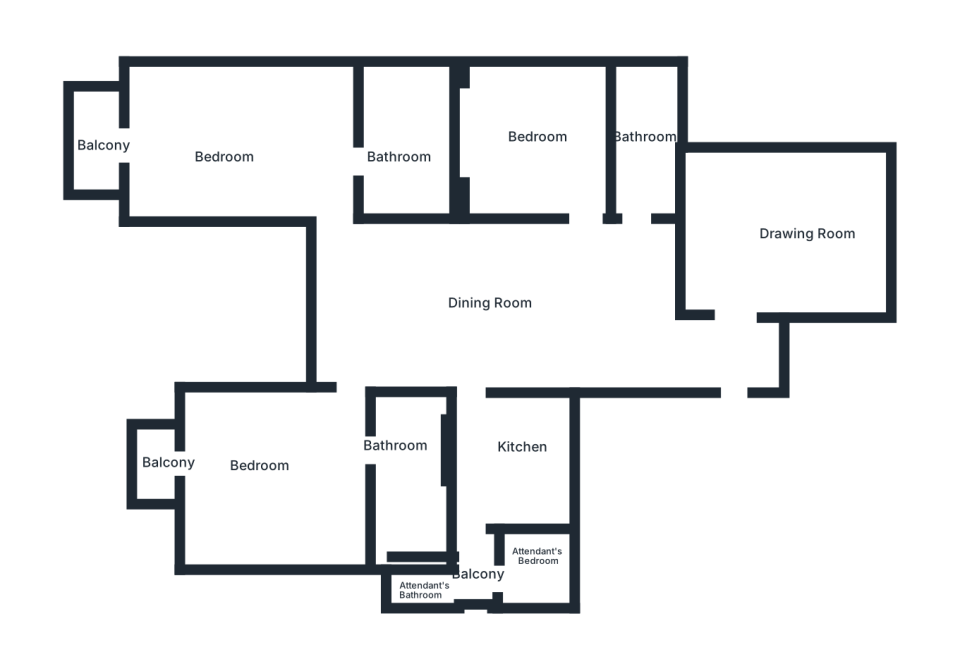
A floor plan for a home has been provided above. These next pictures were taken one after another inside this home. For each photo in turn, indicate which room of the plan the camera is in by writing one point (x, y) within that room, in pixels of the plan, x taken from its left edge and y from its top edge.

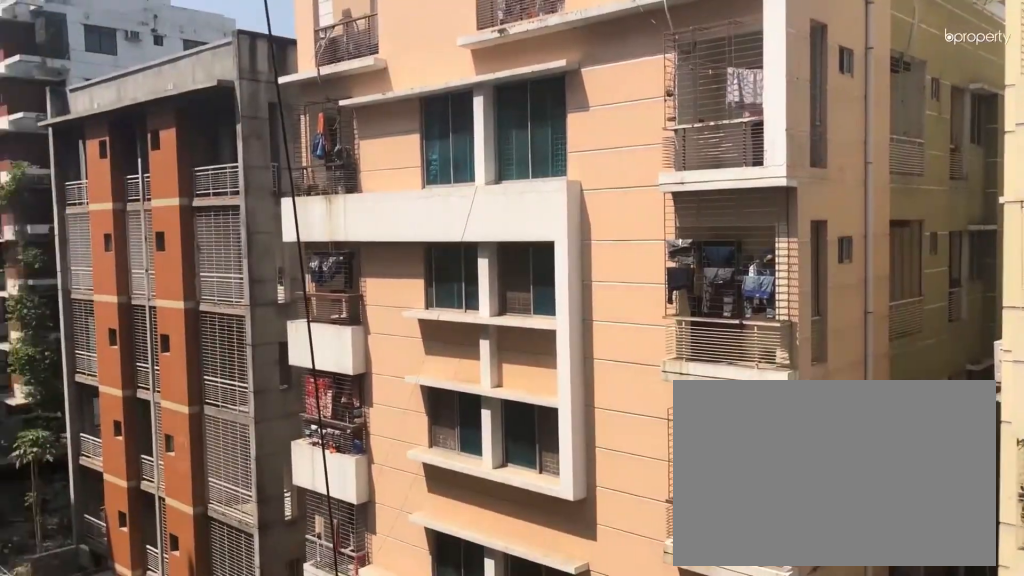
(163, 470)
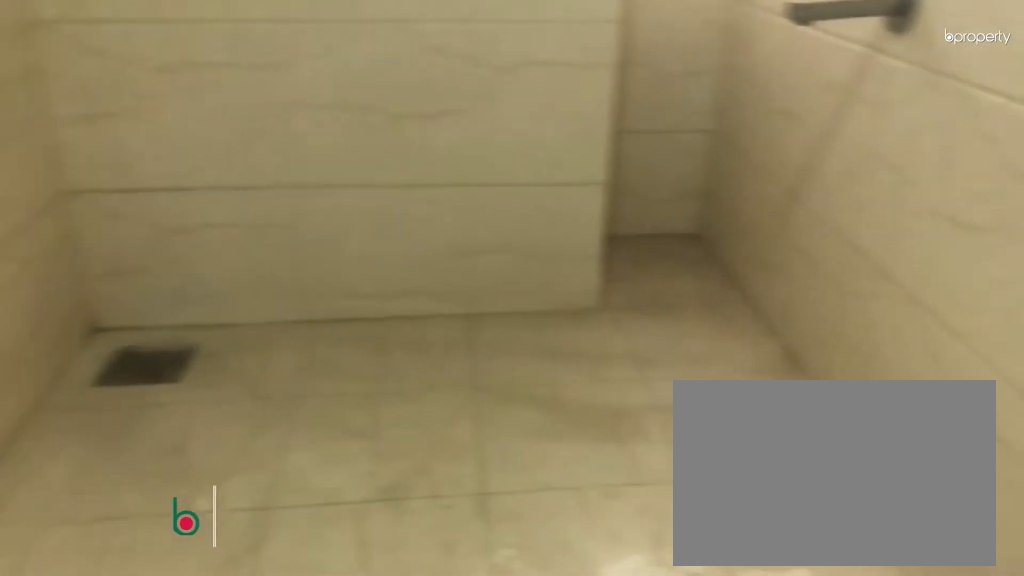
(413, 458)
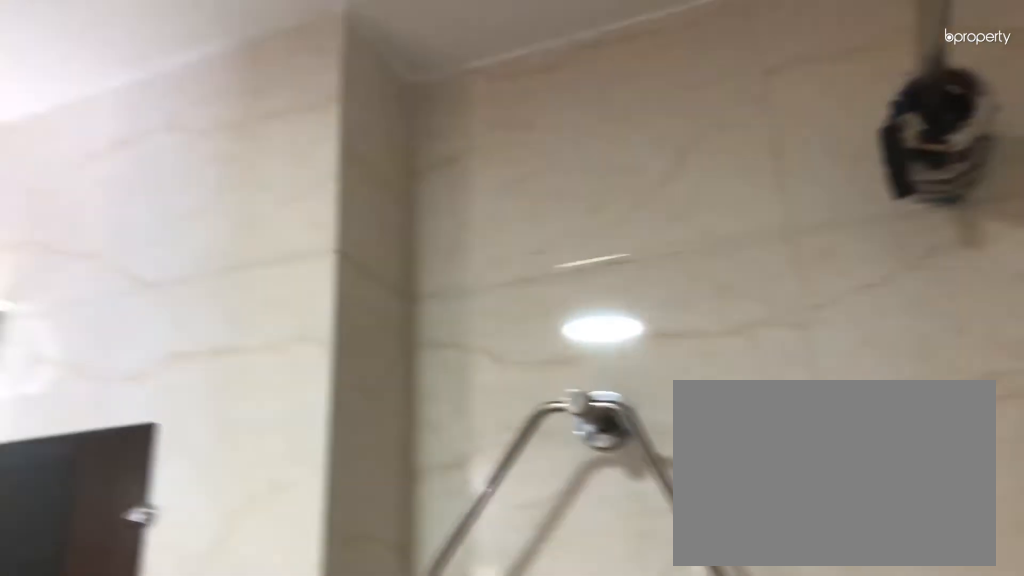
(413, 458)
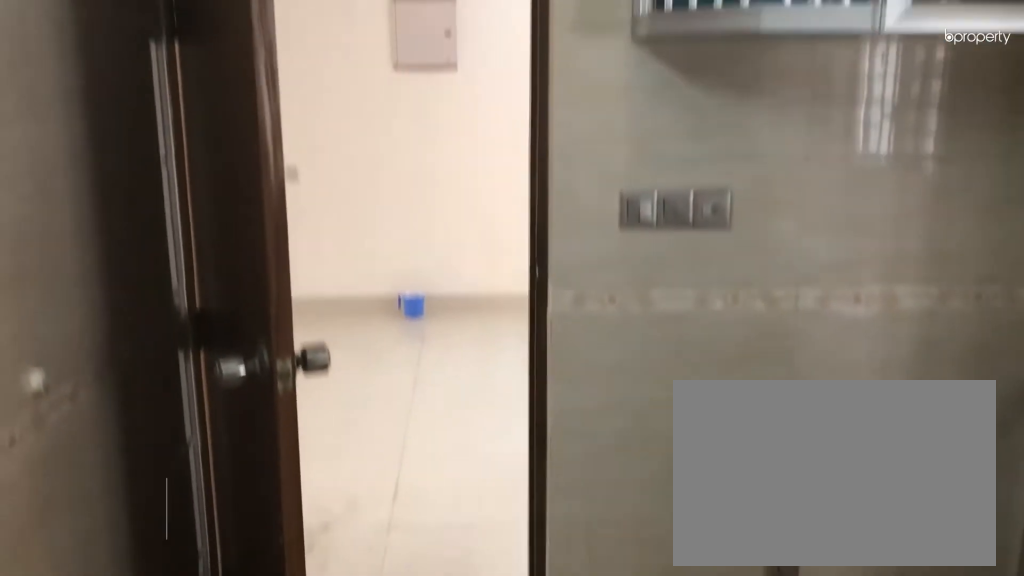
(518, 448)
